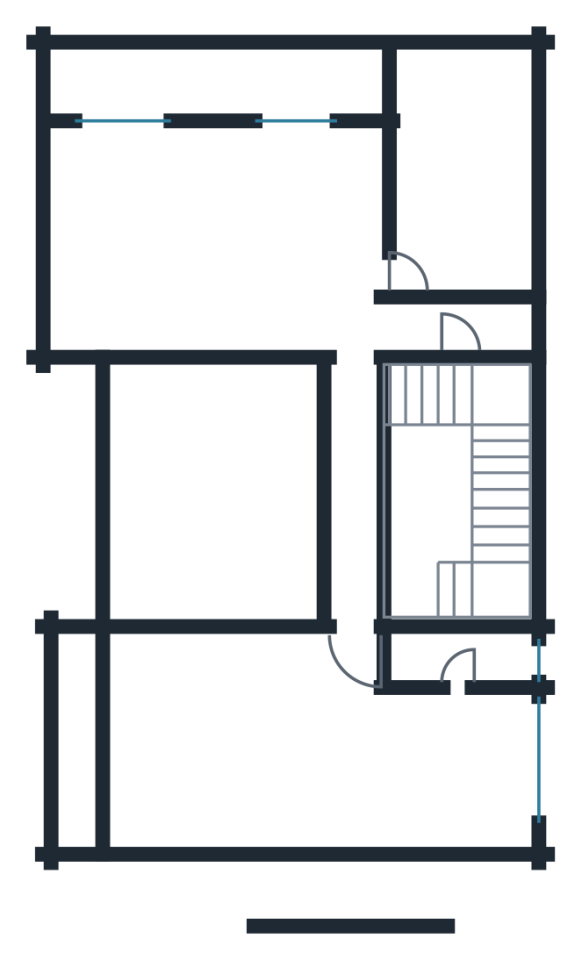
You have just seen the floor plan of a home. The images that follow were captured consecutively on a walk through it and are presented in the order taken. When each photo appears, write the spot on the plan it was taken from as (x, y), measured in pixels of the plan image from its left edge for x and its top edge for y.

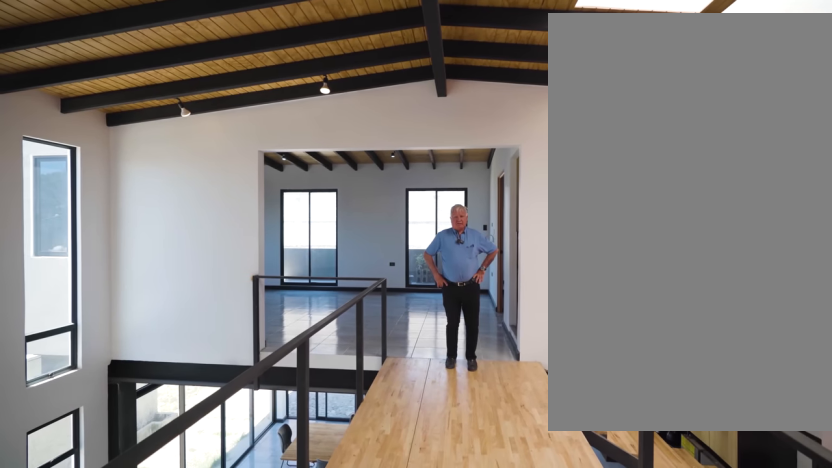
(350, 456)
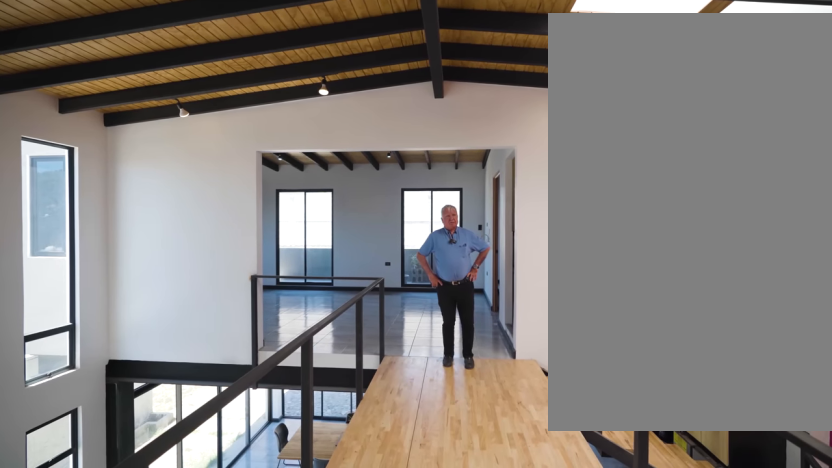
(350, 474)
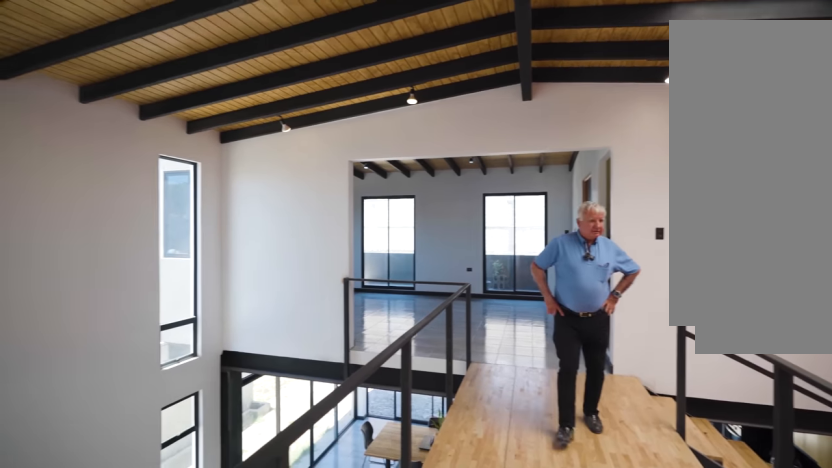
(350, 486)
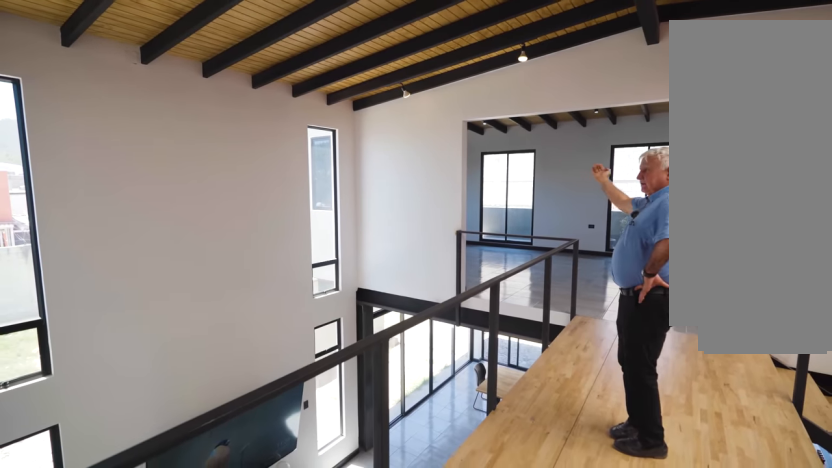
(346, 559)
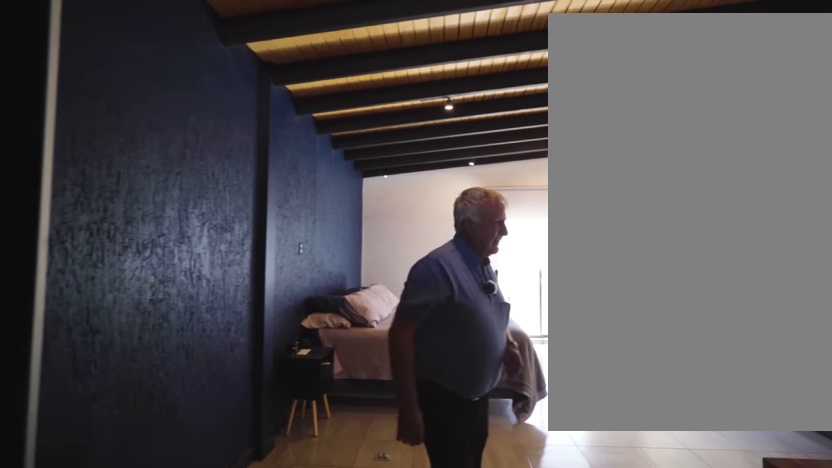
(457, 732)
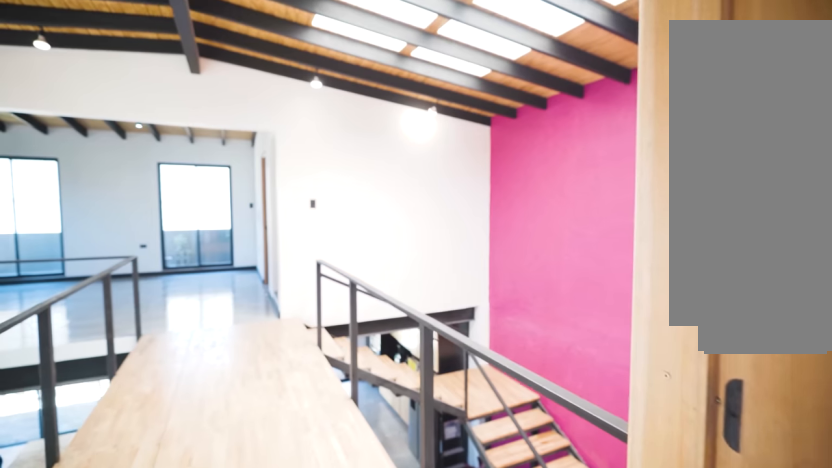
(325, 707)
